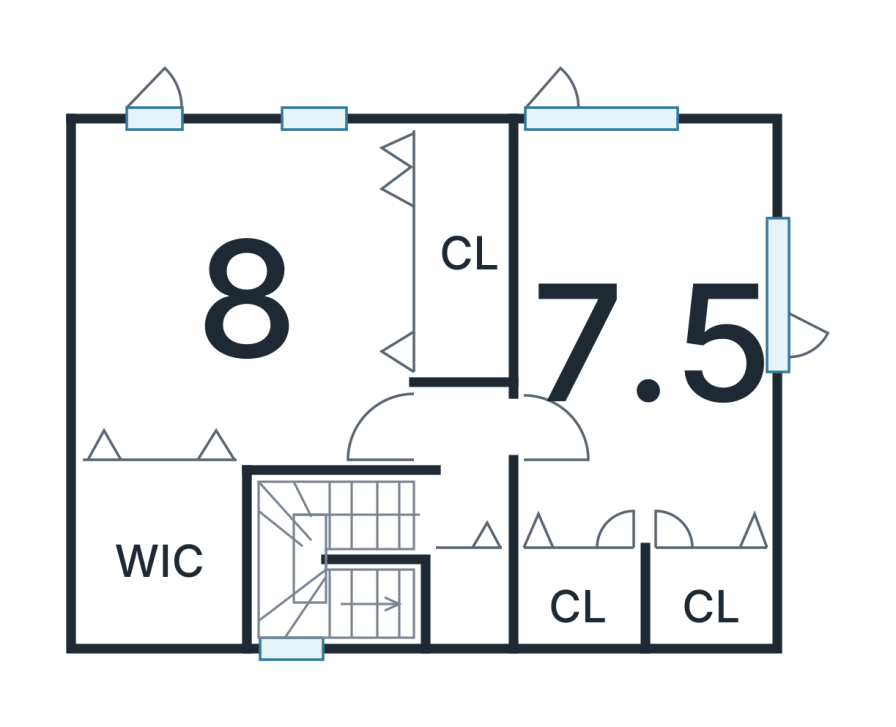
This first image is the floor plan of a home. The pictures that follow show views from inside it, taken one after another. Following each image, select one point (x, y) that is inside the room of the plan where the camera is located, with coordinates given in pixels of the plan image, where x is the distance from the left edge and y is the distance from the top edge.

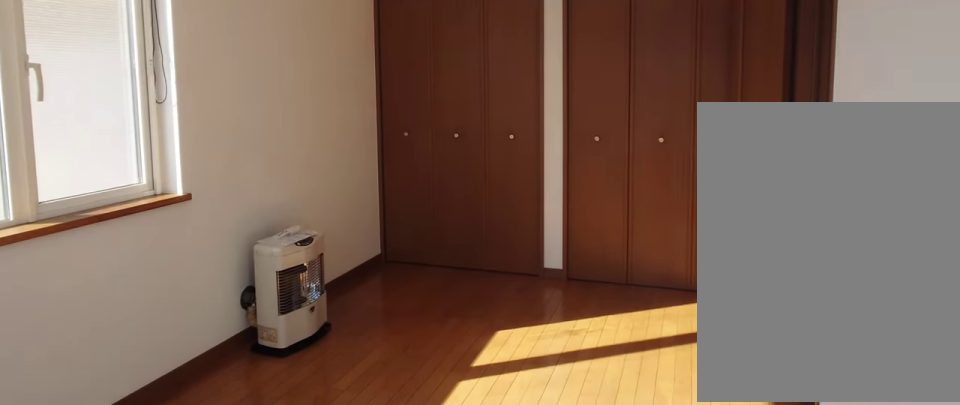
(631, 330)
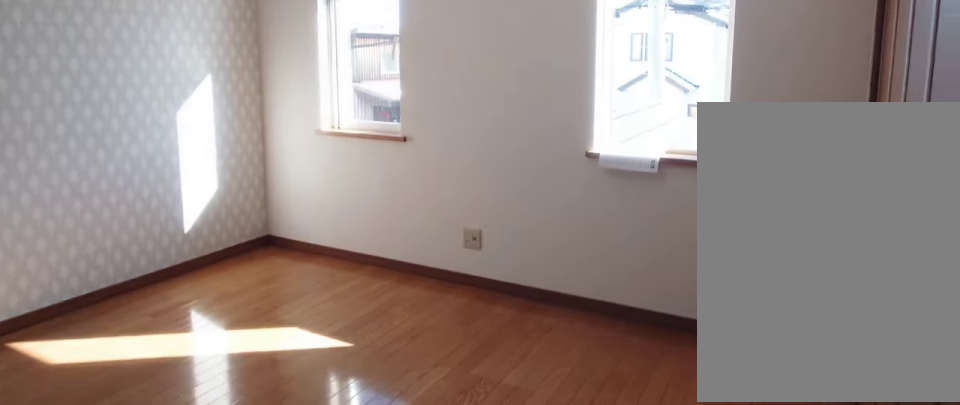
(241, 337)
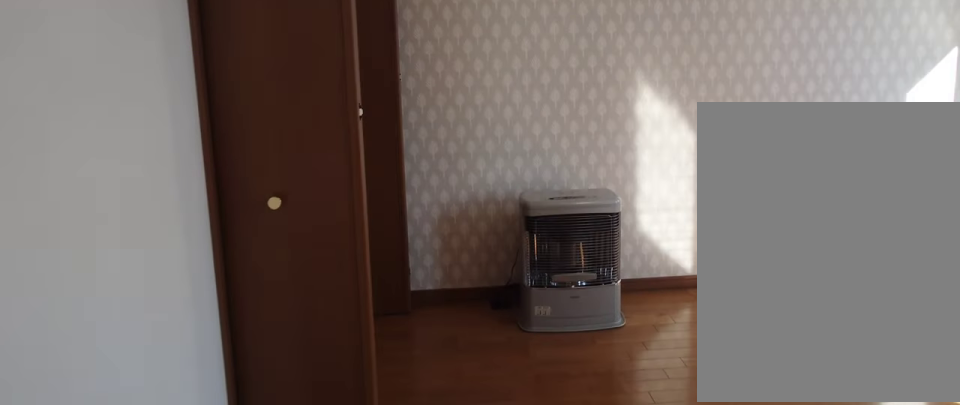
(241, 337)
